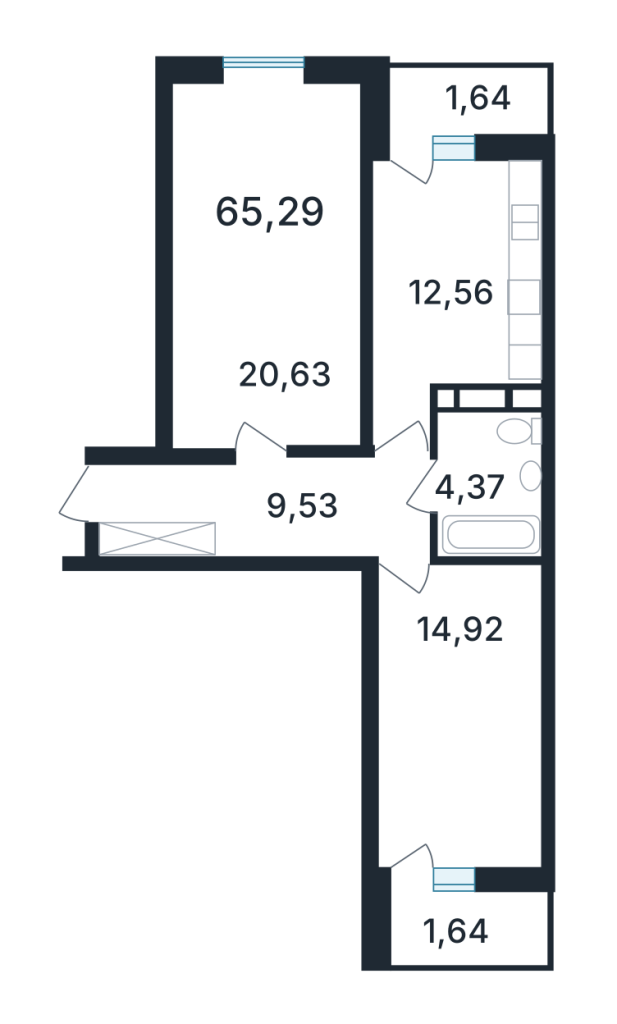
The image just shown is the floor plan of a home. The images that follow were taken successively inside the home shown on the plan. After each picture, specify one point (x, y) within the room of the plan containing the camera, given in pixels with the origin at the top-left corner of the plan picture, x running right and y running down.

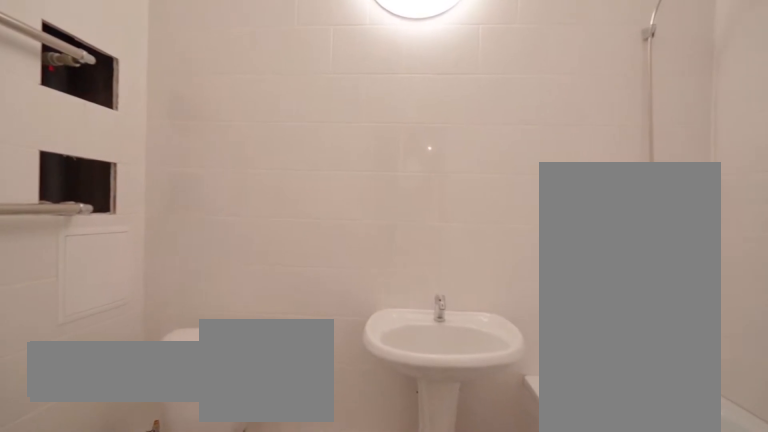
(490, 484)
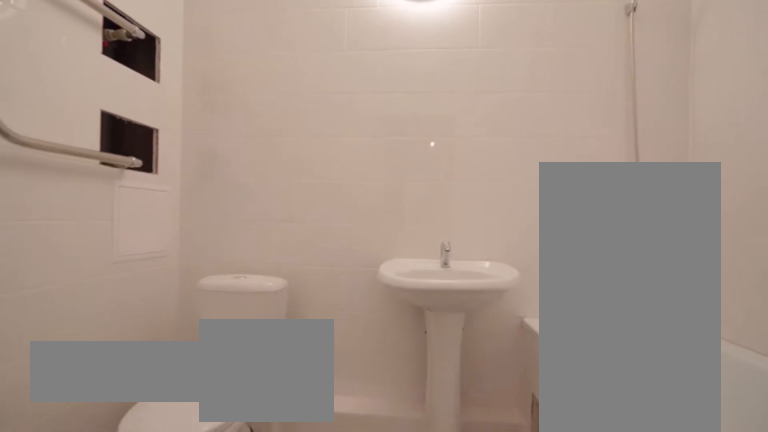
(490, 484)
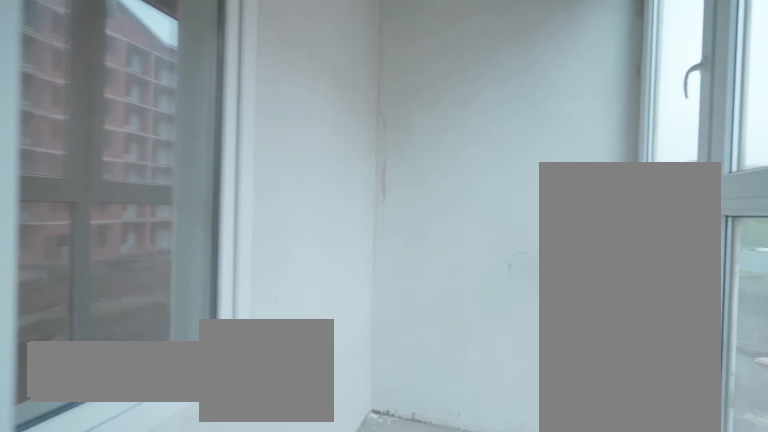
(467, 928)
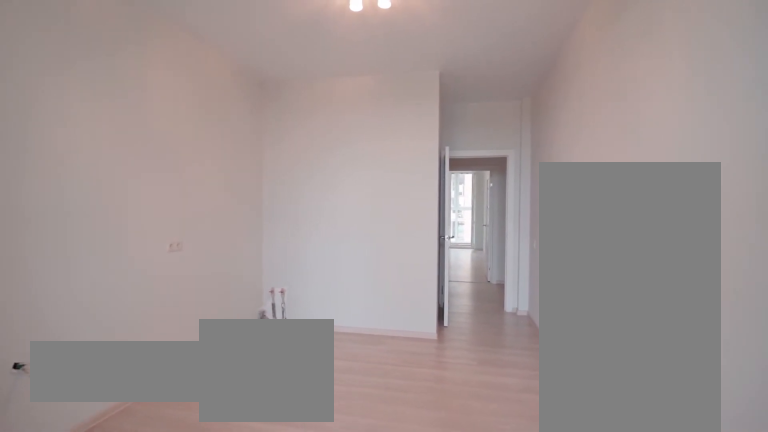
(449, 284)
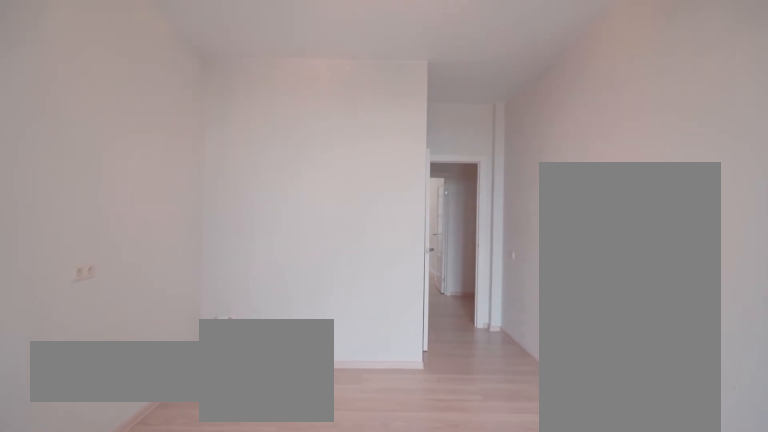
(449, 284)
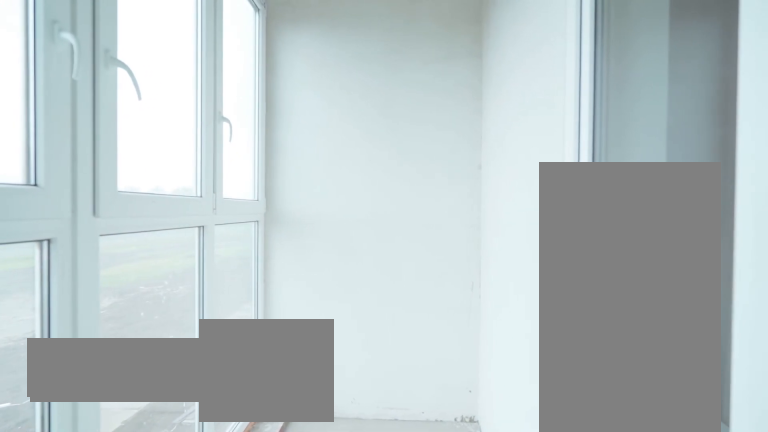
(467, 98)
